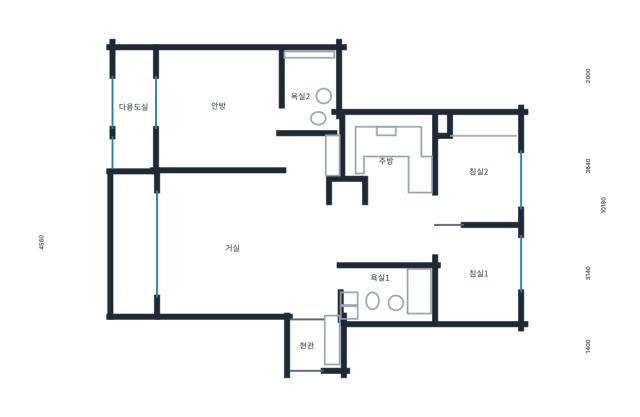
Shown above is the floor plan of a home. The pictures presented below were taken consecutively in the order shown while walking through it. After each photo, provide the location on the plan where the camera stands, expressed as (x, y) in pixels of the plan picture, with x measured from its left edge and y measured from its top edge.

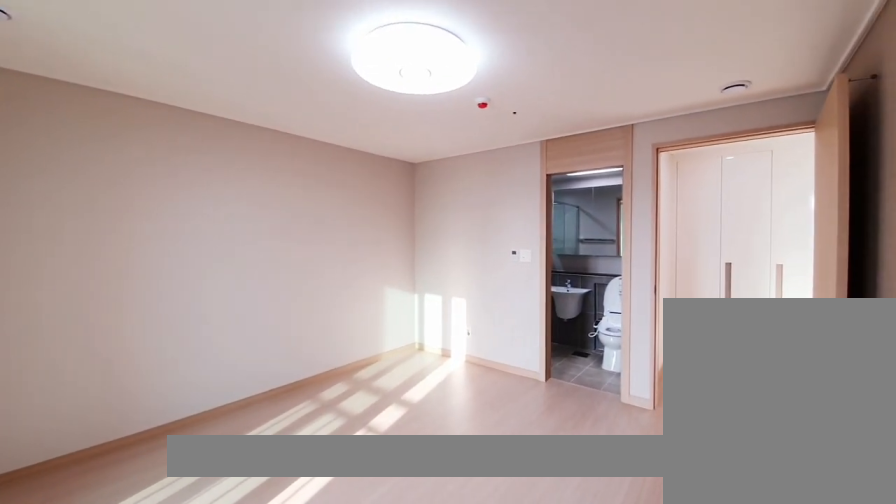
(209, 116)
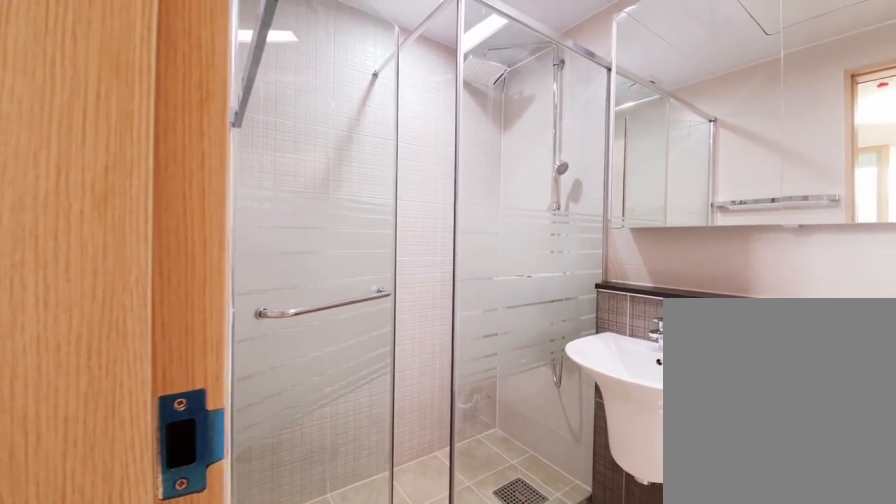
(294, 118)
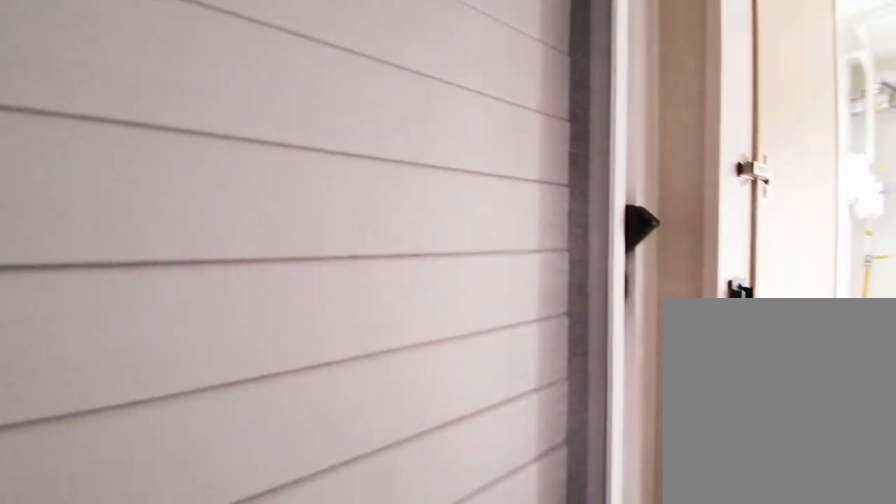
(151, 123)
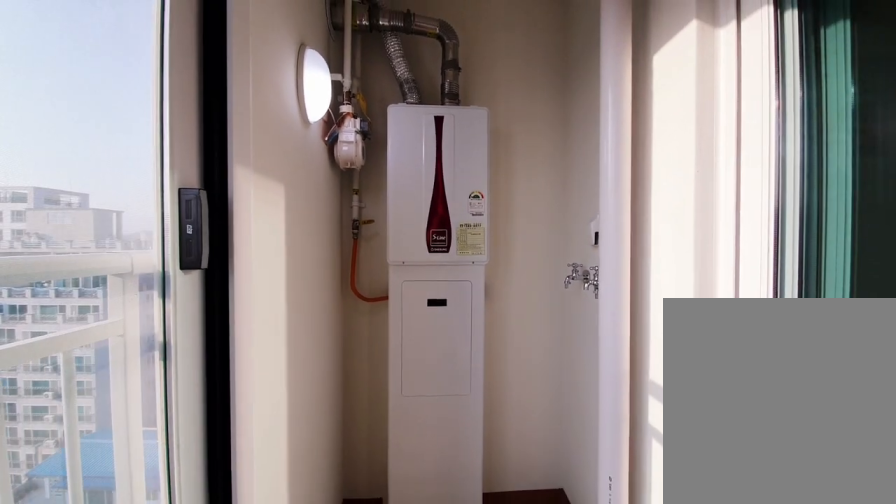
(150, 124)
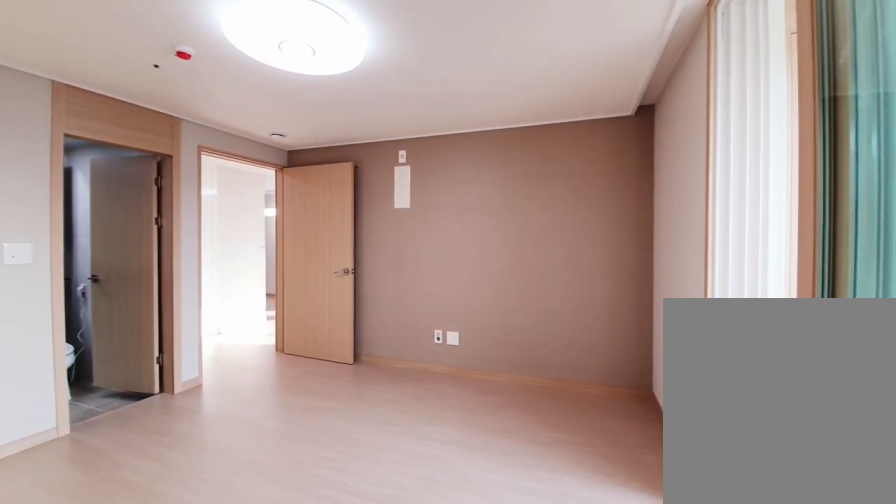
(209, 135)
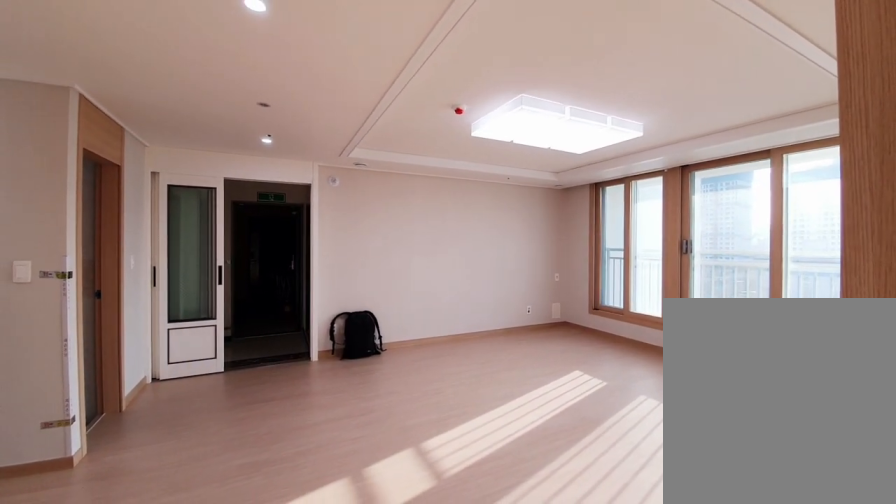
(303, 165)
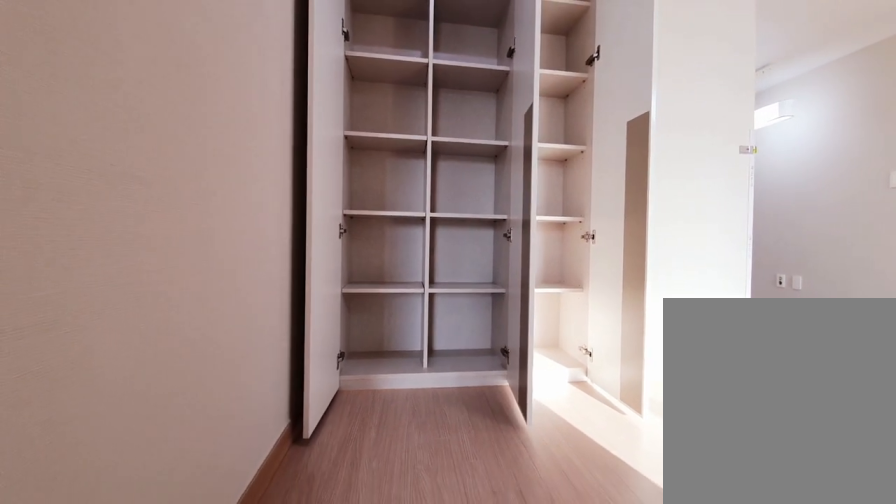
(301, 165)
